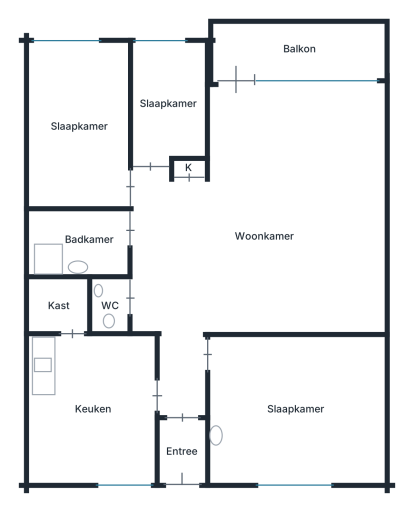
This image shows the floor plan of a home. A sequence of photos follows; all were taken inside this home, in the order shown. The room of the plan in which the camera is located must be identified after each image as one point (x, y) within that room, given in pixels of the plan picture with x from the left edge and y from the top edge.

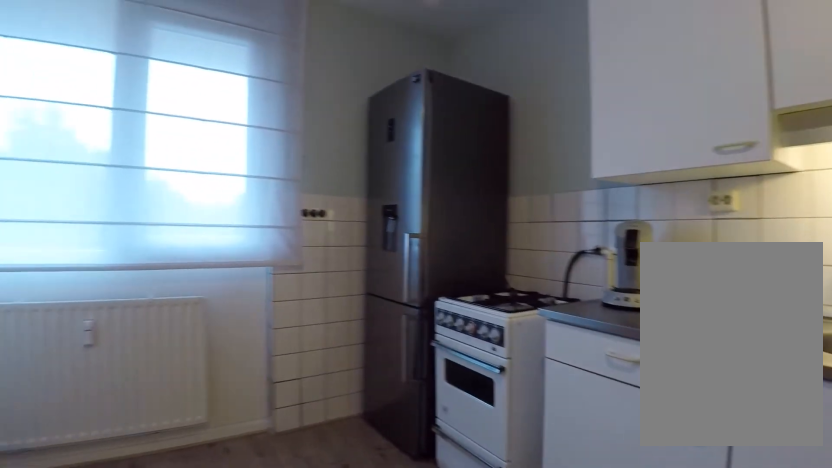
(95, 409)
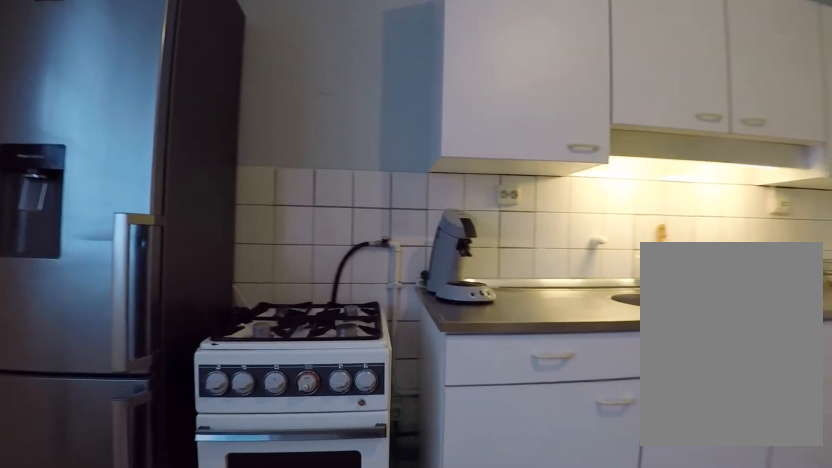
(95, 409)
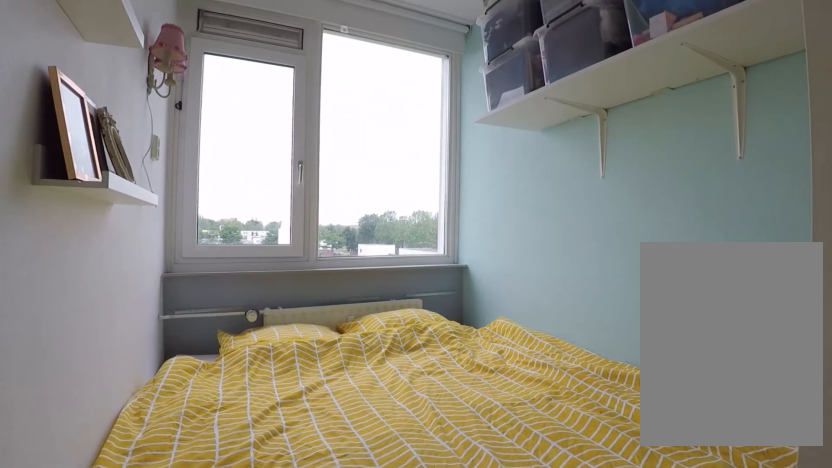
(168, 102)
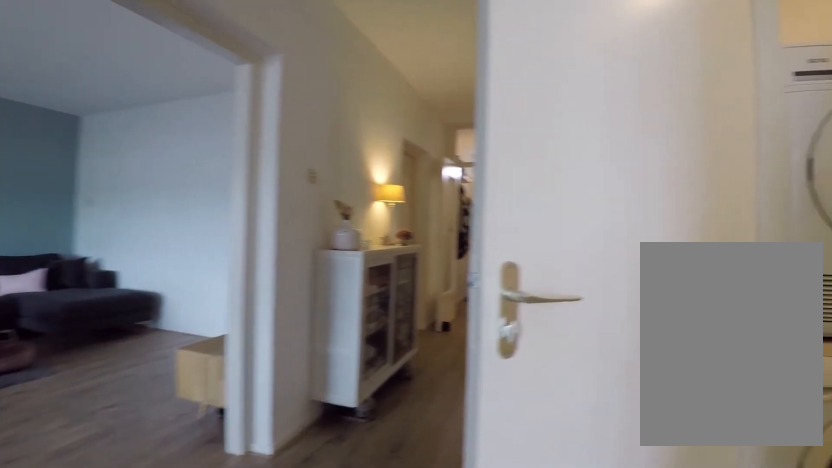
(171, 282)
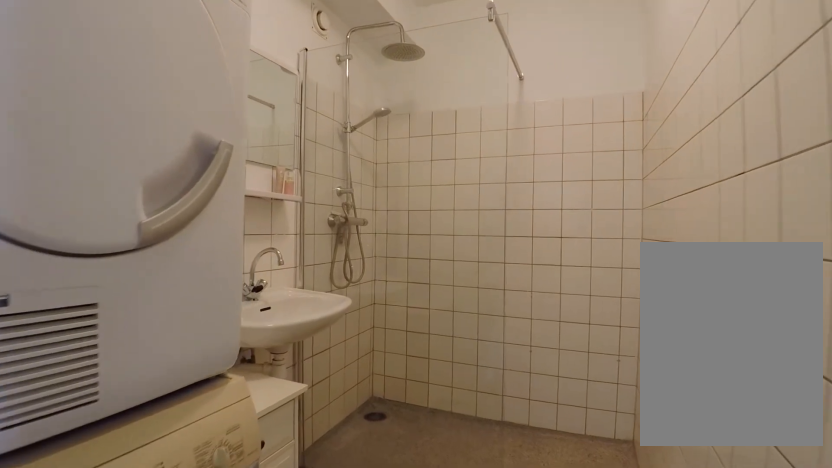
(79, 242)
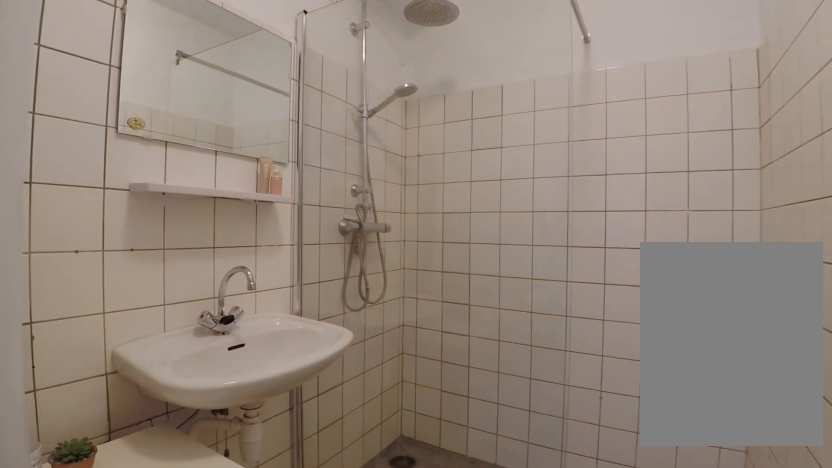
(79, 242)
